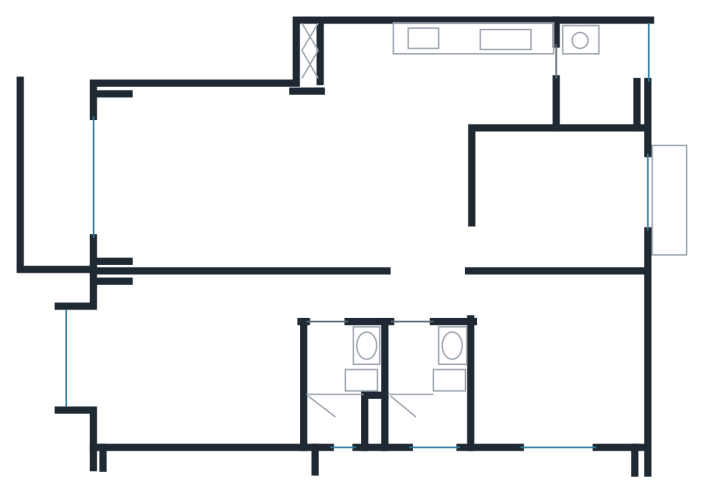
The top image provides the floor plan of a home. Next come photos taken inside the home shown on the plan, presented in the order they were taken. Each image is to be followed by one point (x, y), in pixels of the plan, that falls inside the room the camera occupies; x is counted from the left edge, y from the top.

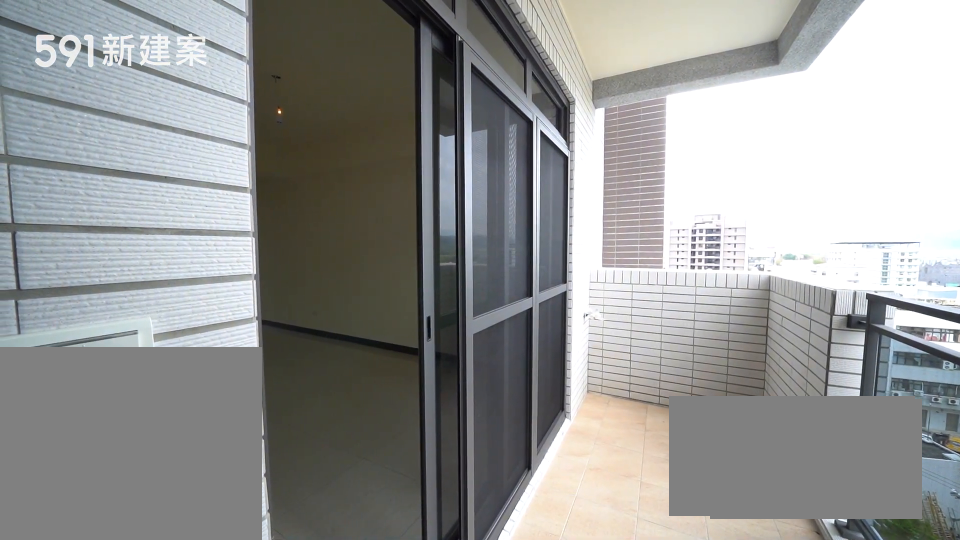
(56, 175)
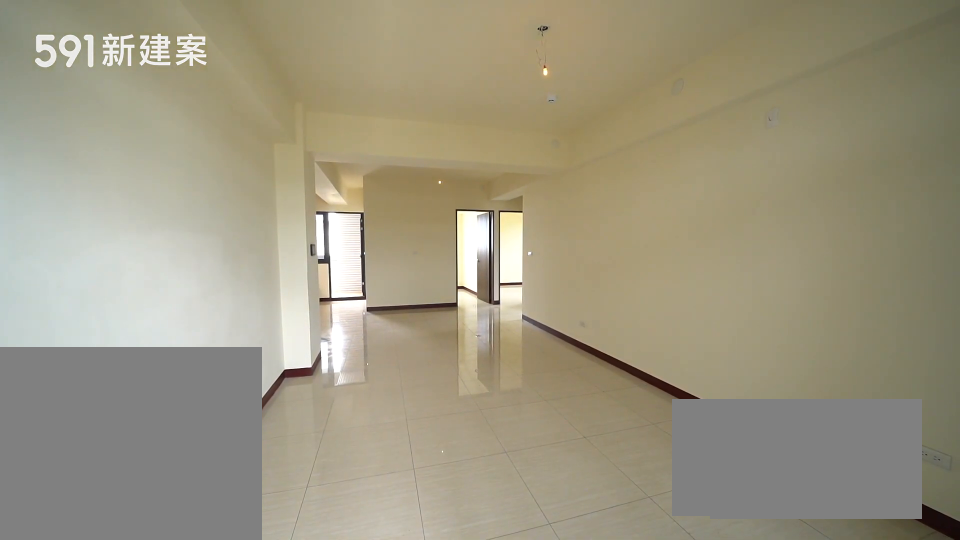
(285, 177)
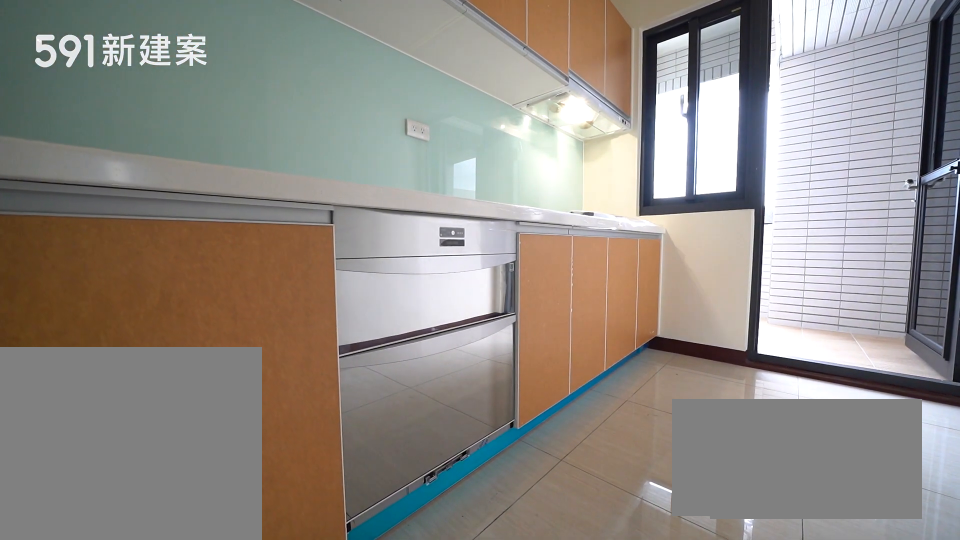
(440, 76)
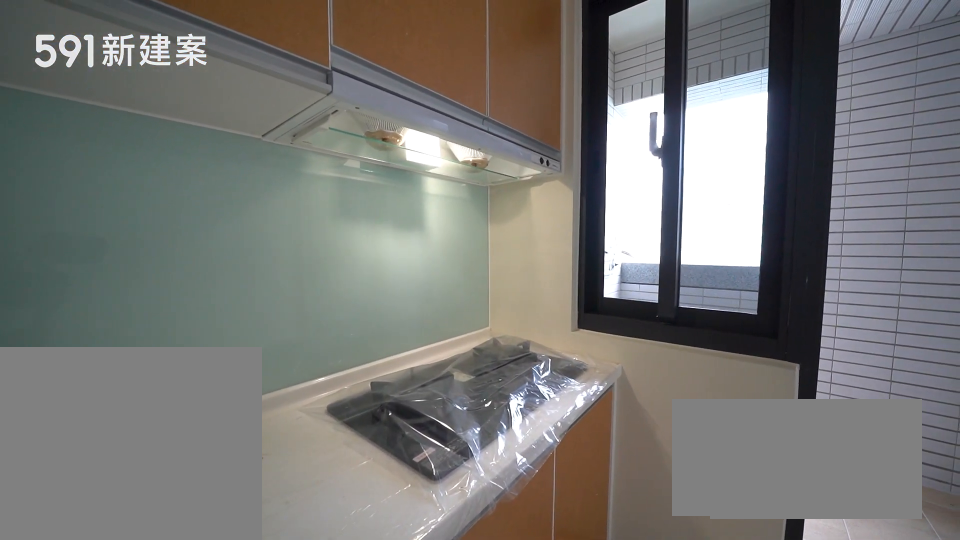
(440, 76)
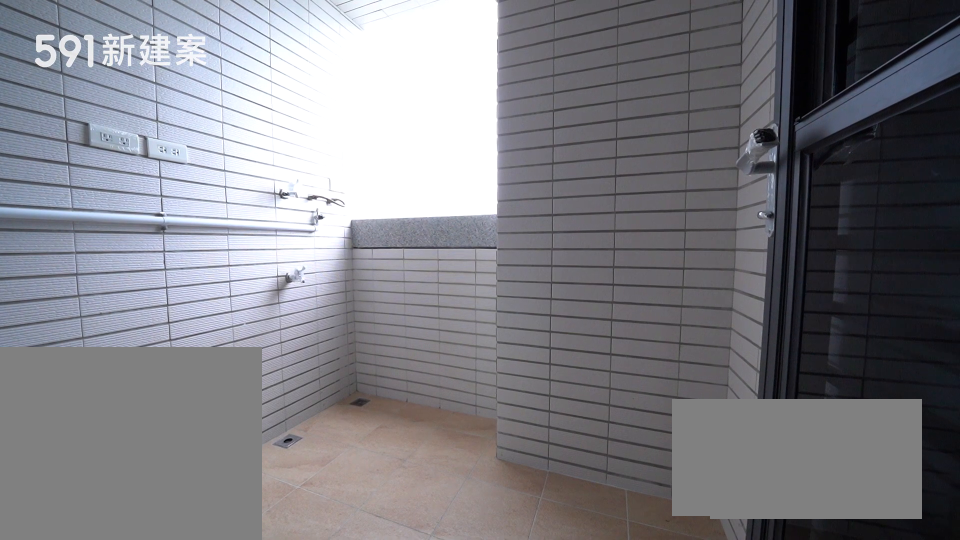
(600, 72)
